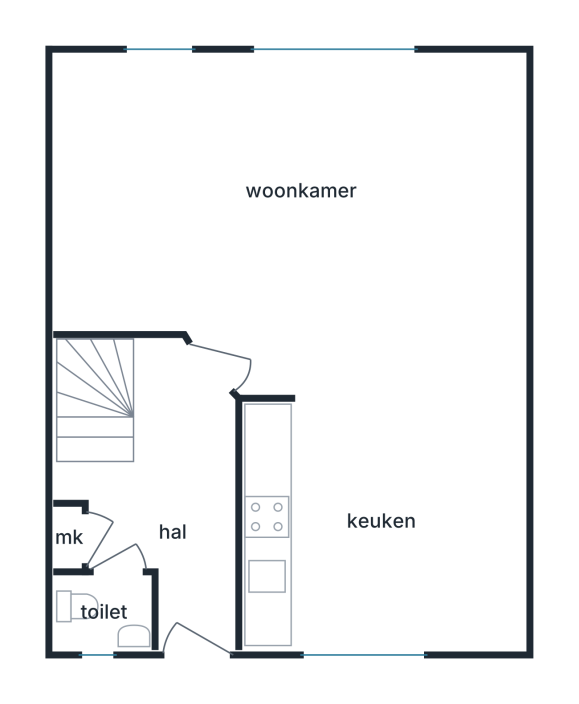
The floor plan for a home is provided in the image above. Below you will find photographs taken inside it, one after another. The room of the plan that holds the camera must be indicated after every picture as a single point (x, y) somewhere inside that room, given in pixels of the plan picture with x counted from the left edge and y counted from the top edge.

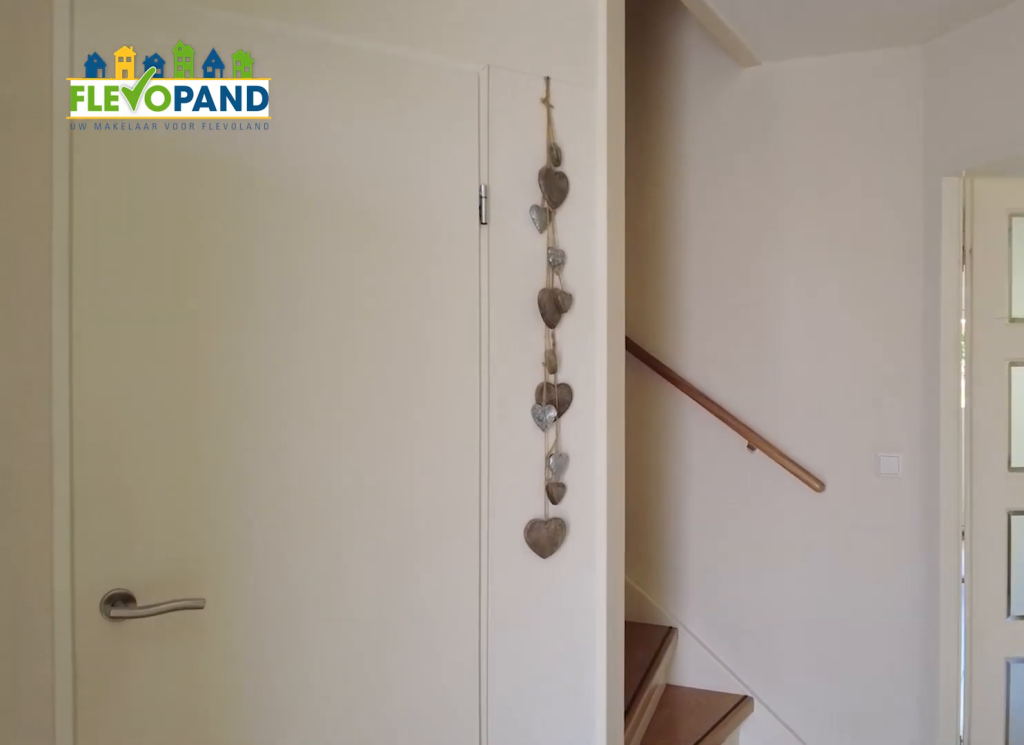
(171, 498)
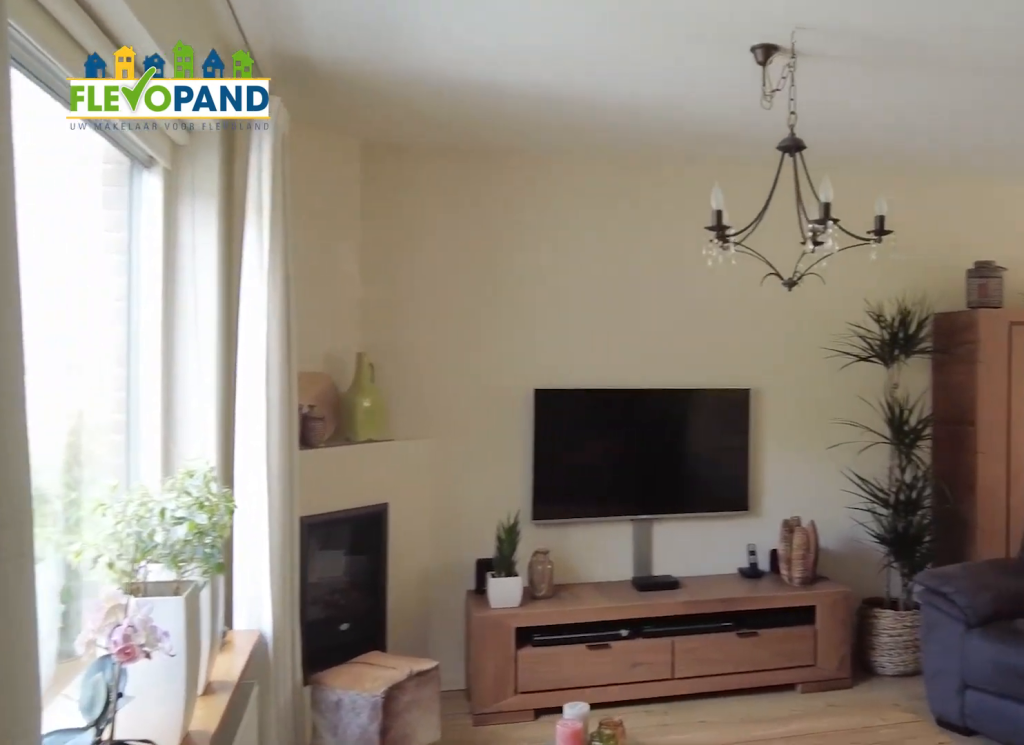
(192, 130)
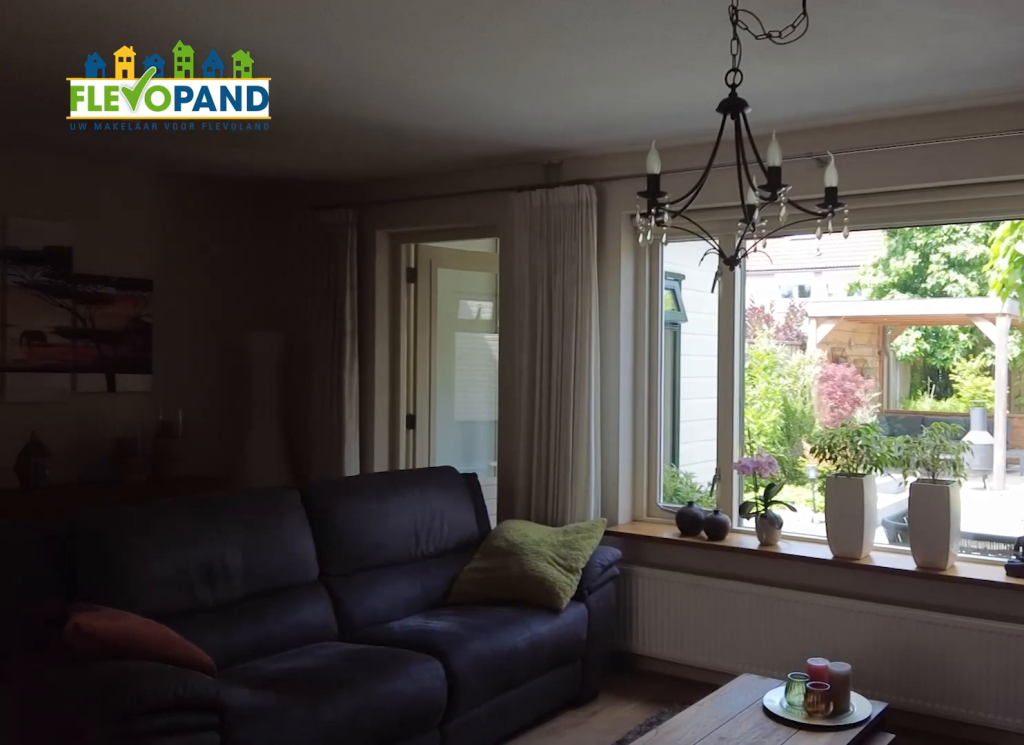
(192, 130)
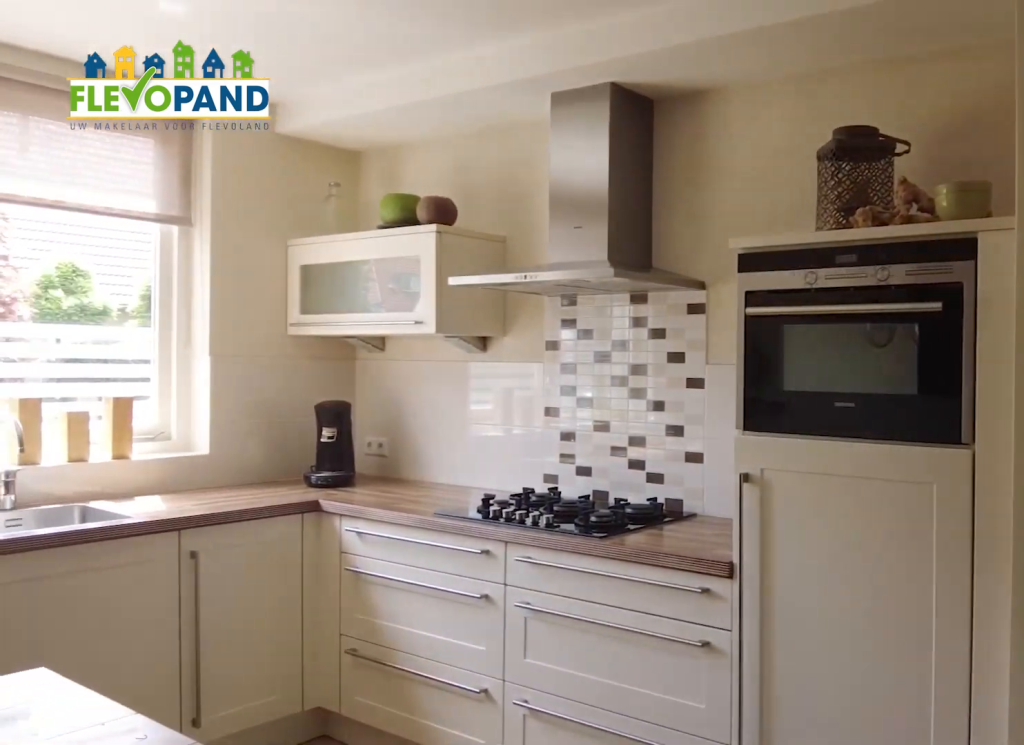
(382, 525)
